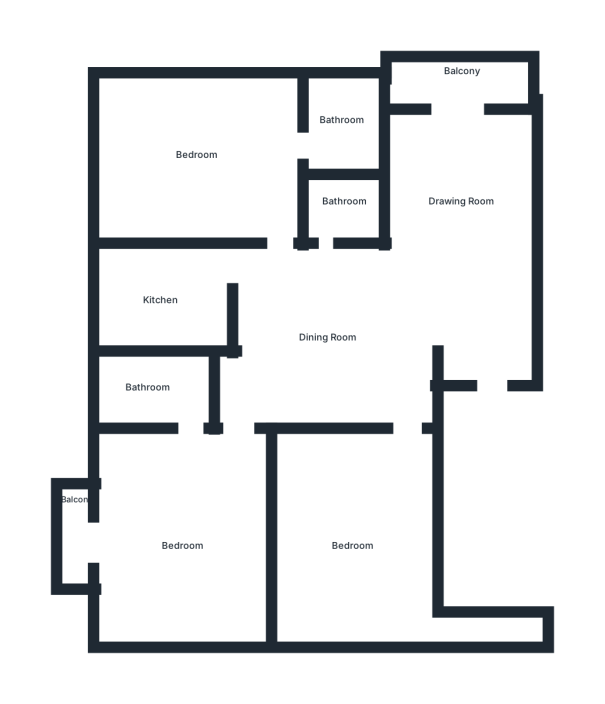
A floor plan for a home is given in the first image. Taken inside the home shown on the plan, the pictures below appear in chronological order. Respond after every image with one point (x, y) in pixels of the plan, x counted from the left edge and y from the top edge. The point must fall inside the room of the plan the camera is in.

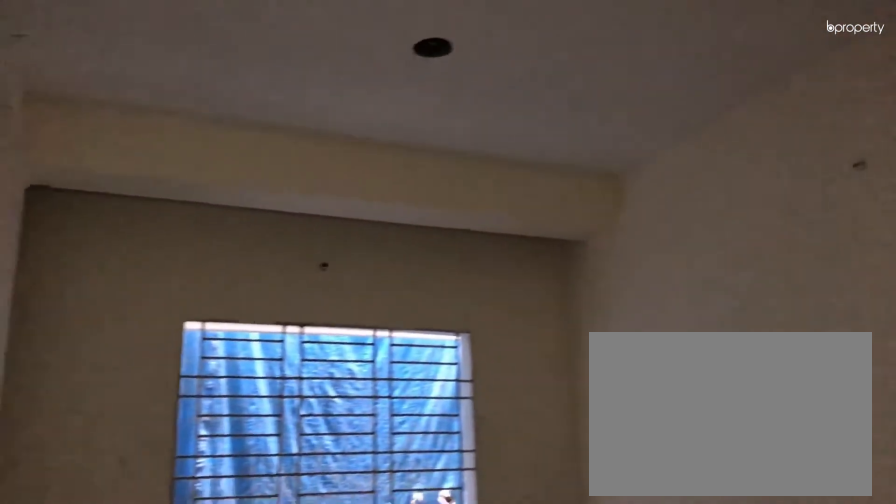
(348, 542)
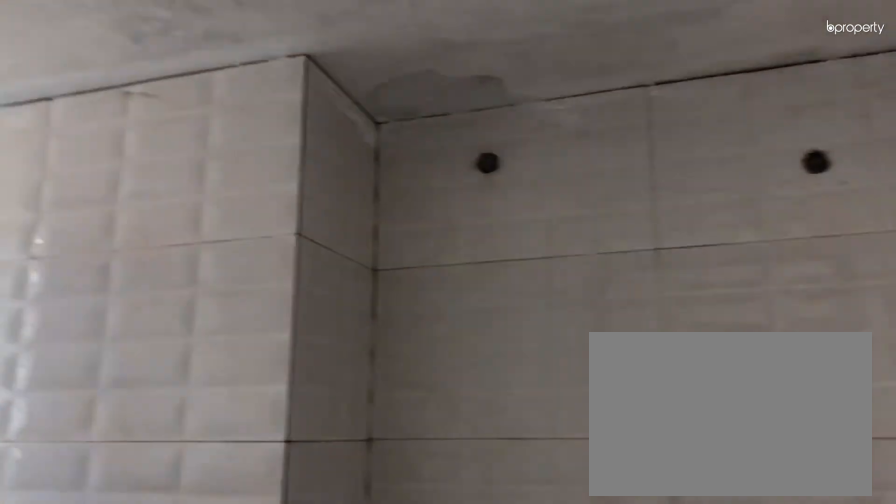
(149, 389)
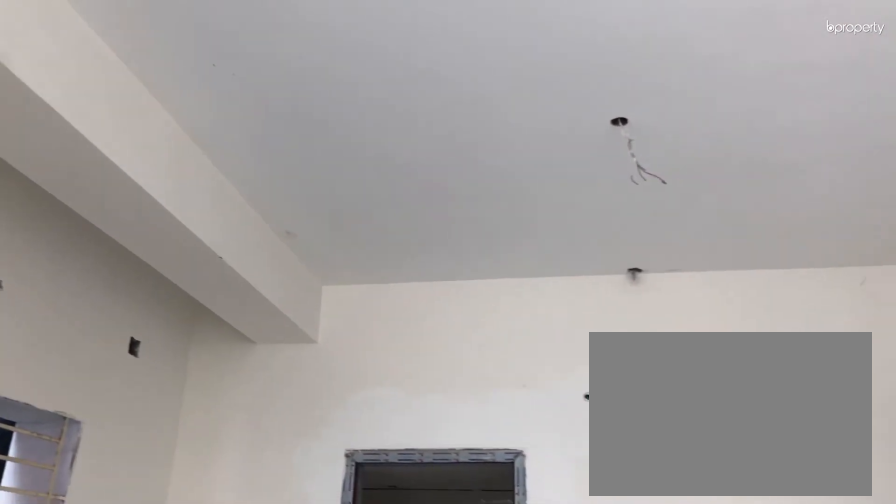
(193, 159)
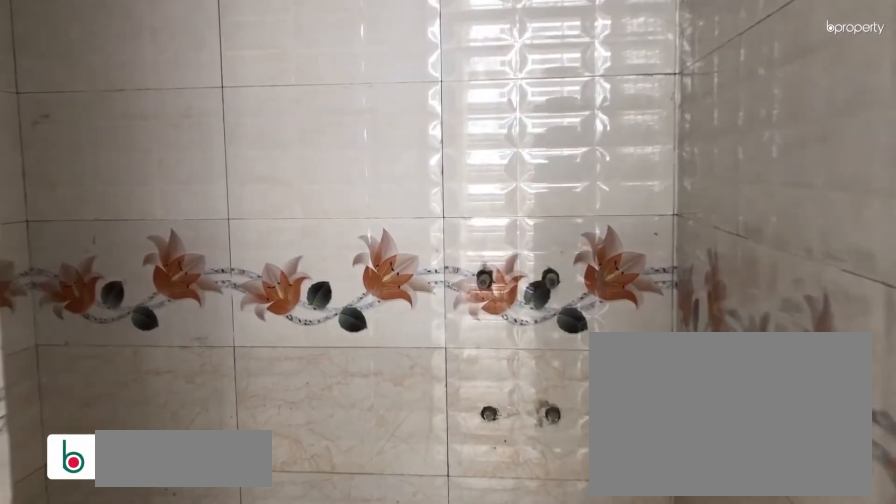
(340, 127)
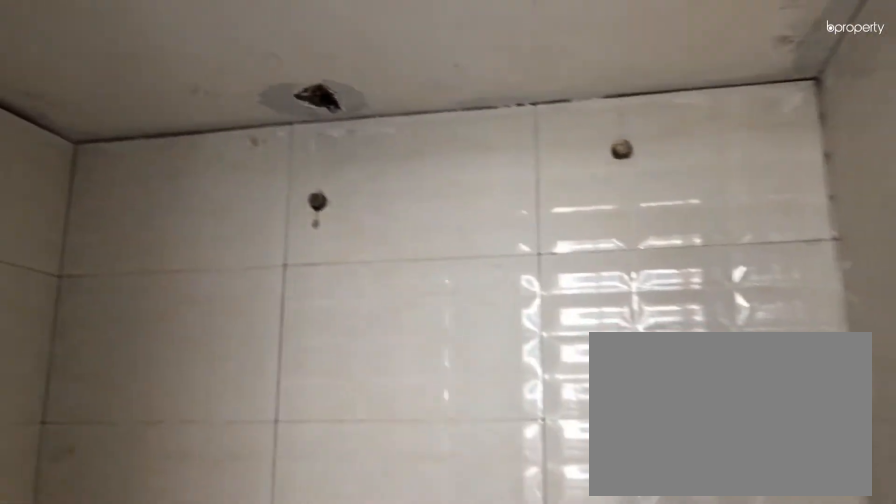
(340, 127)
